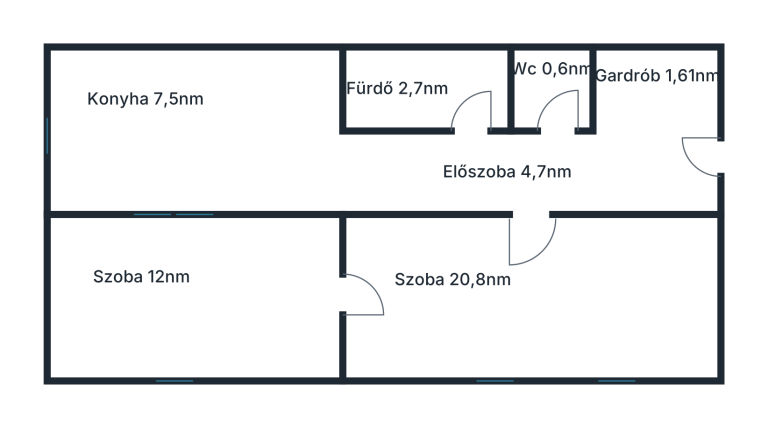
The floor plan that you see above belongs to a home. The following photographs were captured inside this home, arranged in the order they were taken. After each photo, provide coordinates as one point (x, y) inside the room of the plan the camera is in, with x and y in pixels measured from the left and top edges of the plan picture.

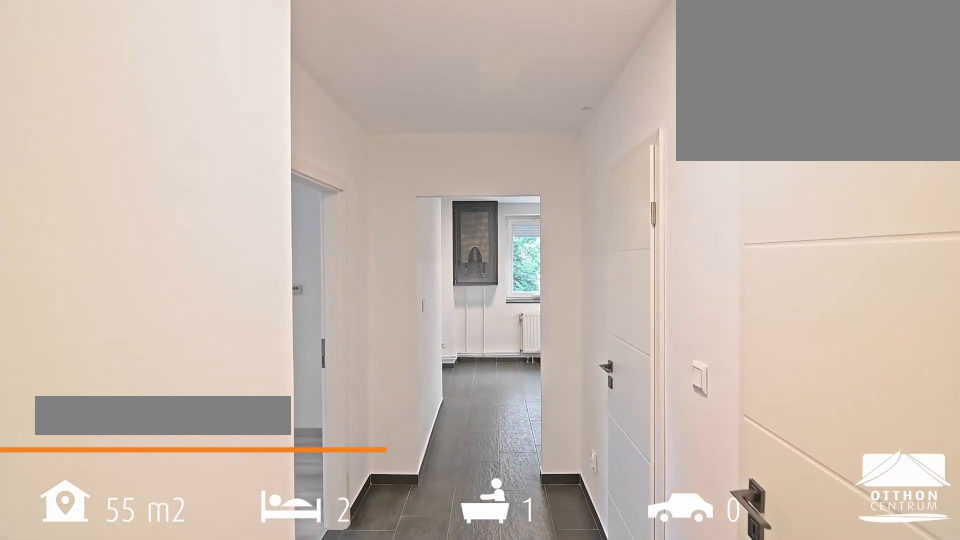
(658, 131)
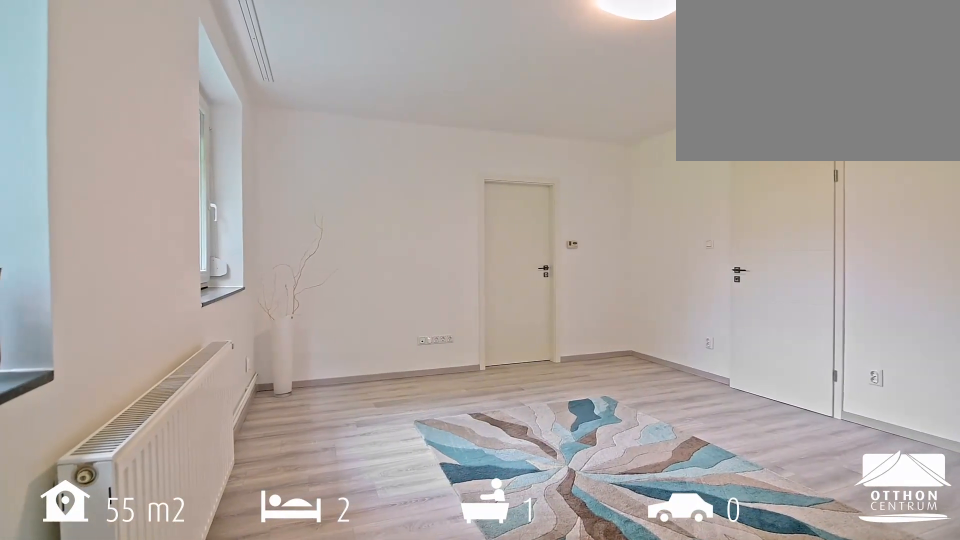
(530, 298)
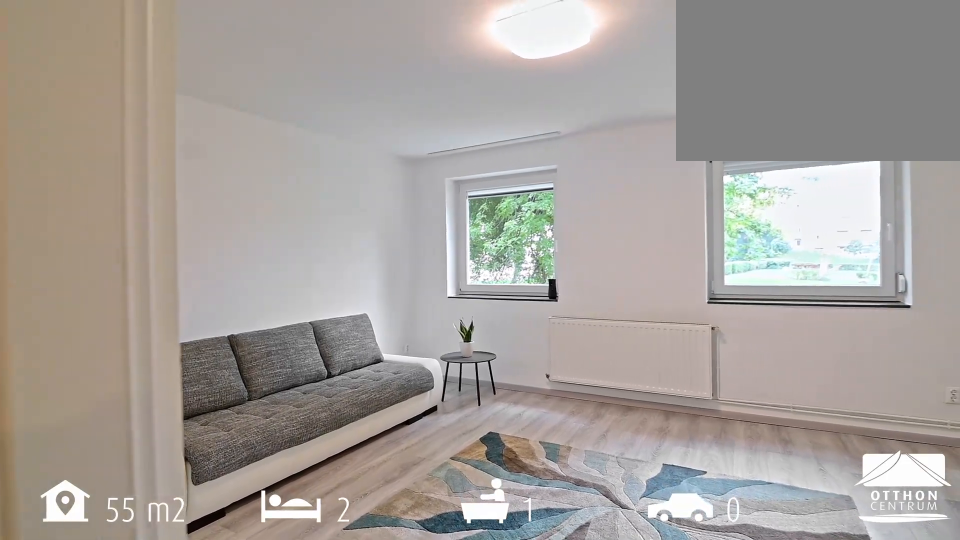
(530, 299)
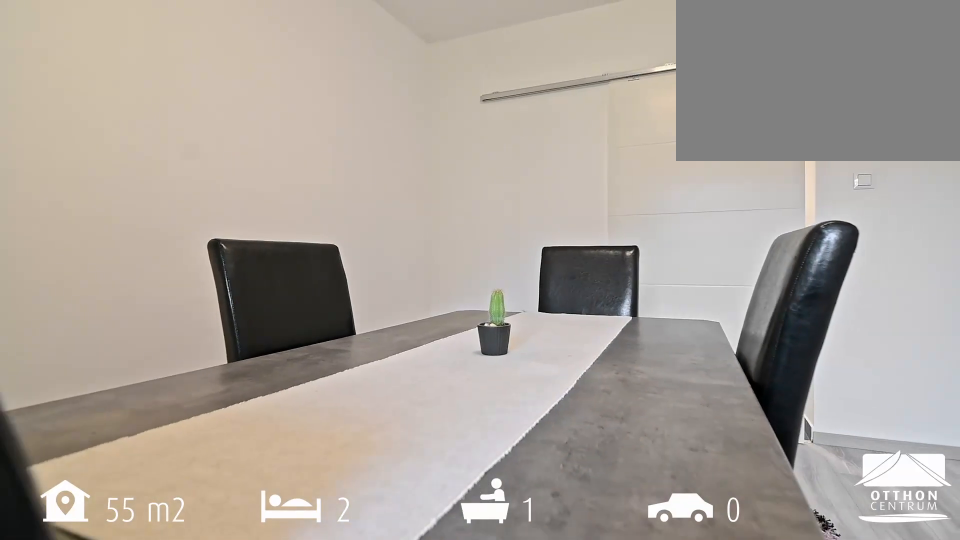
(192, 299)
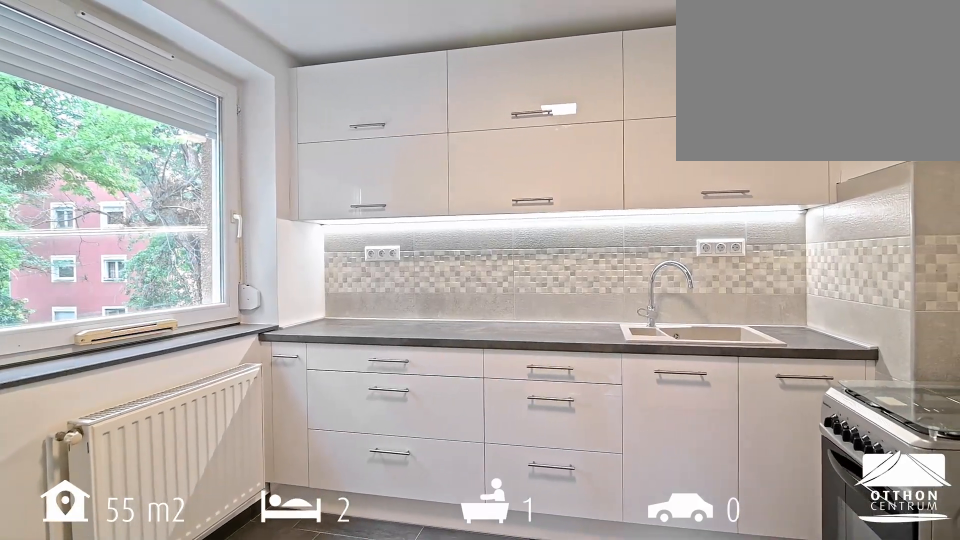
(192, 136)
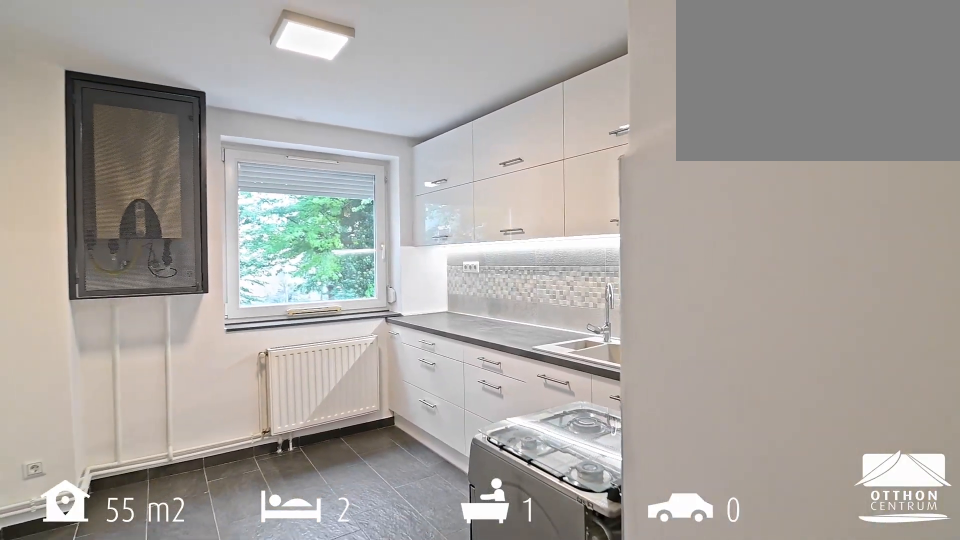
(192, 136)
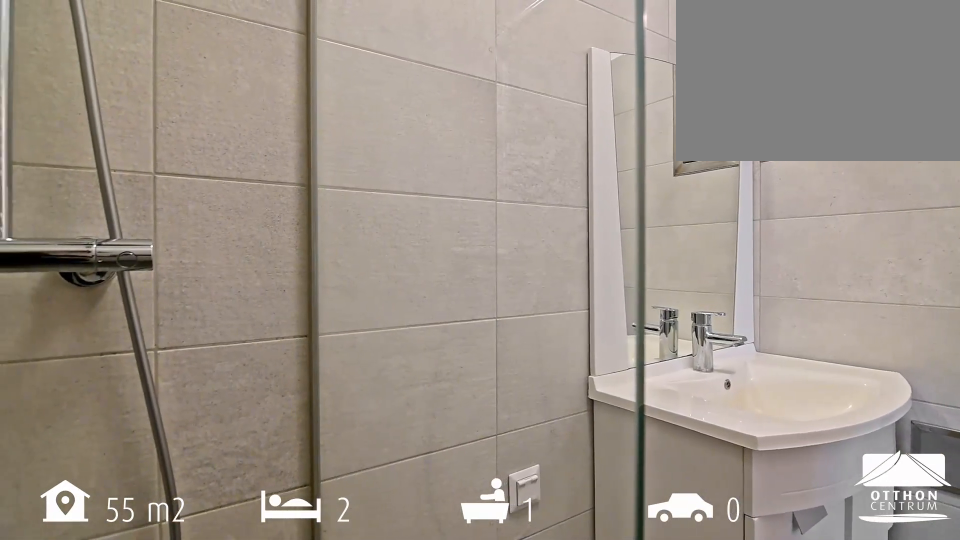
(427, 89)
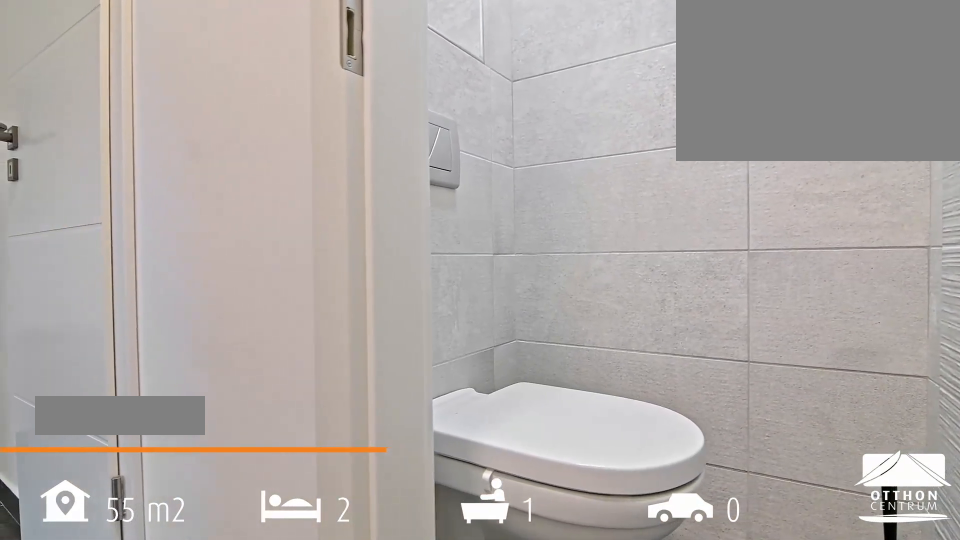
(553, 89)
